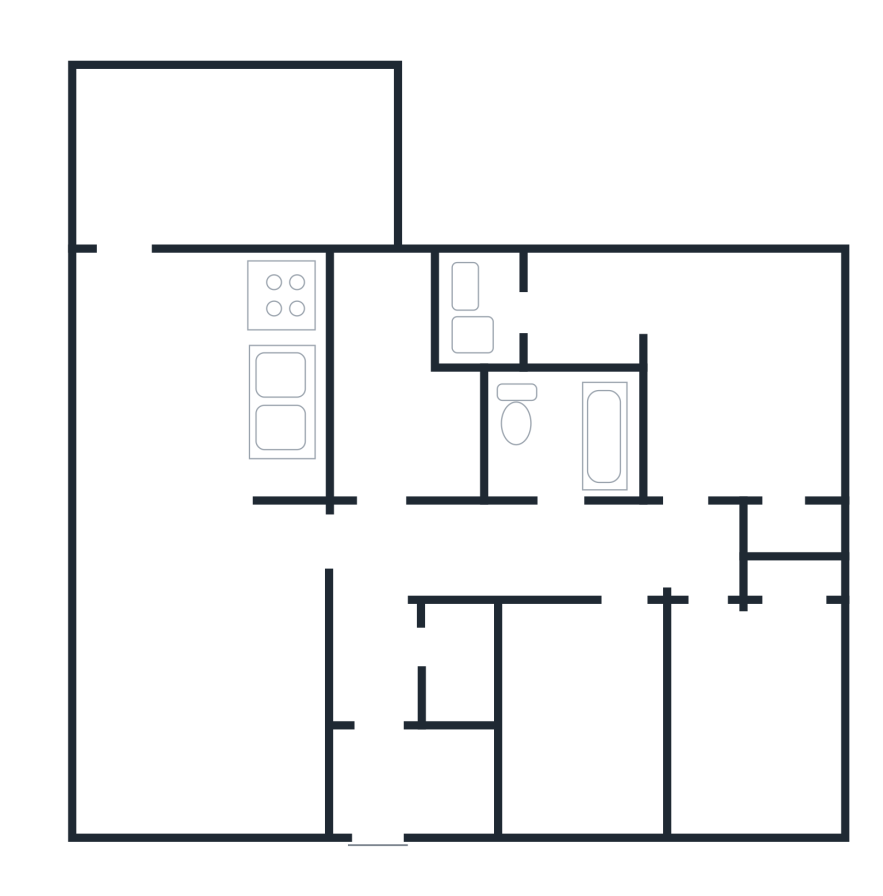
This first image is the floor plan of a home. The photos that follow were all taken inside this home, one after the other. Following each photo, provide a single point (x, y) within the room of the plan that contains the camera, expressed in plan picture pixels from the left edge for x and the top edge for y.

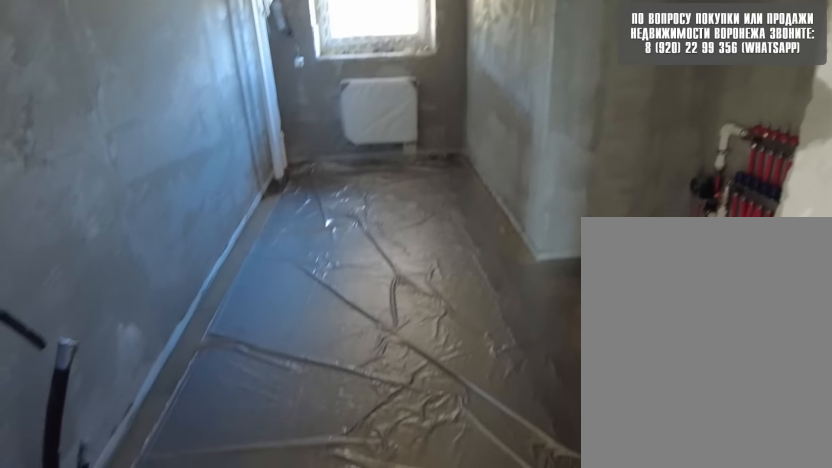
(409, 466)
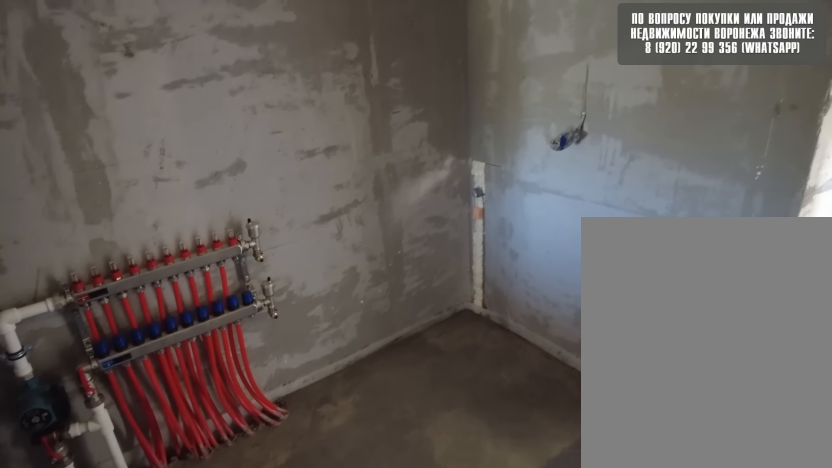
(413, 440)
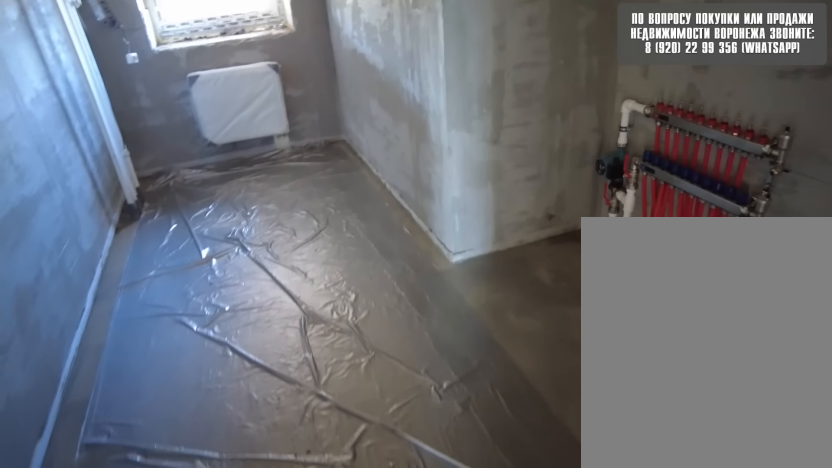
(414, 442)
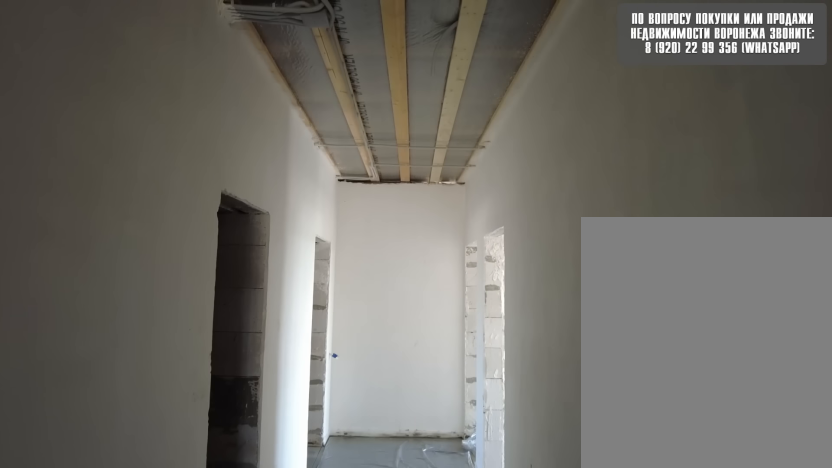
(393, 576)
